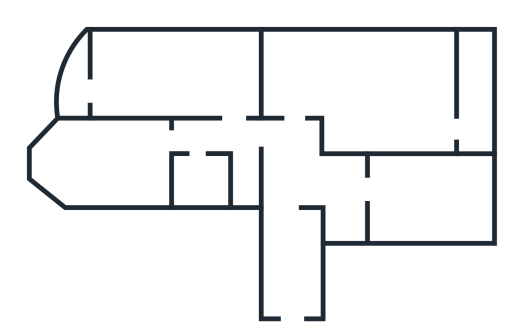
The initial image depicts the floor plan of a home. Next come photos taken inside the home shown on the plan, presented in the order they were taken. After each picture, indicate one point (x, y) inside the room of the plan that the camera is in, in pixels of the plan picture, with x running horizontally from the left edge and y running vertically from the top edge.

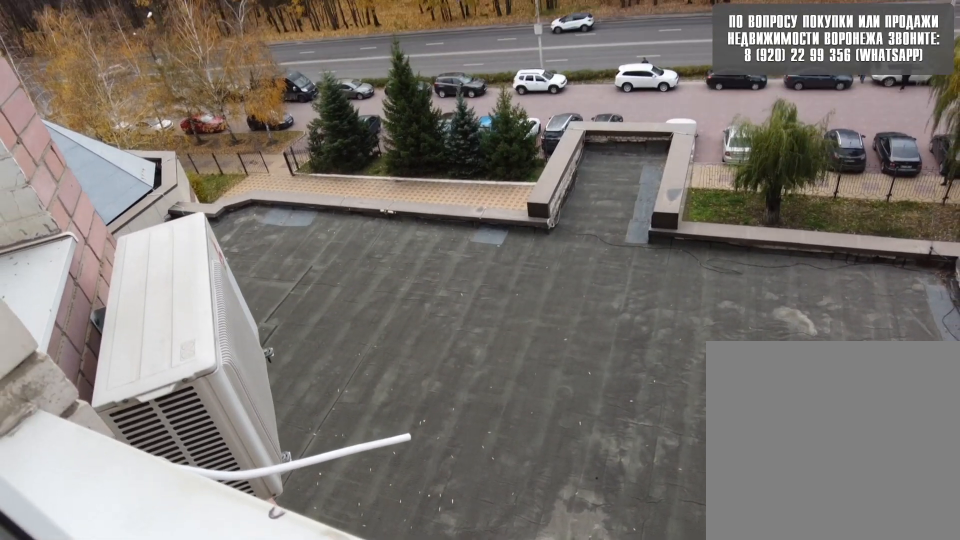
(79, 85)
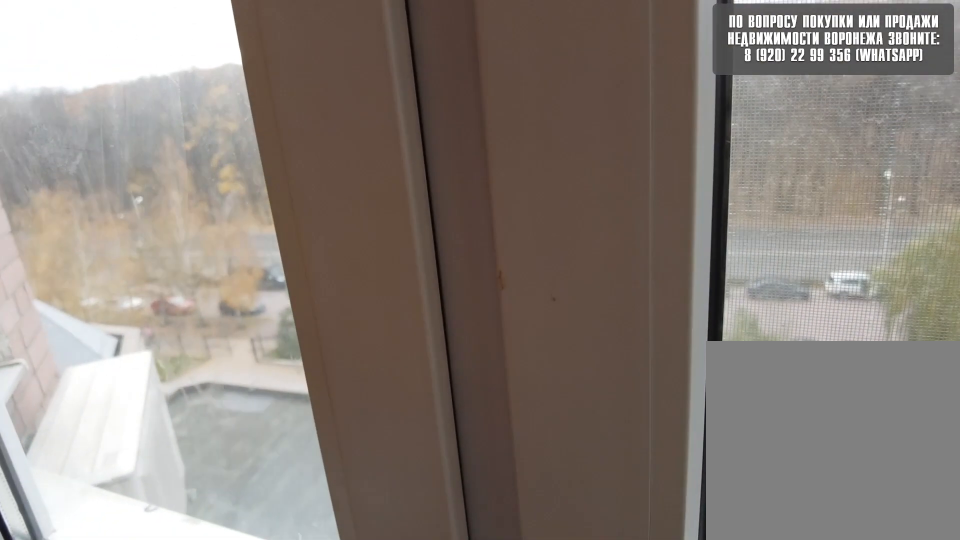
(79, 85)
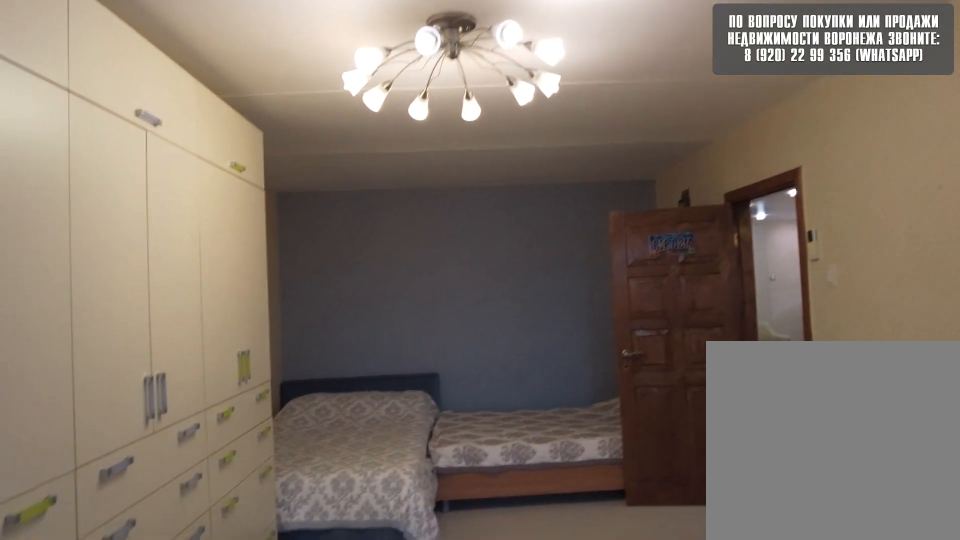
(118, 89)
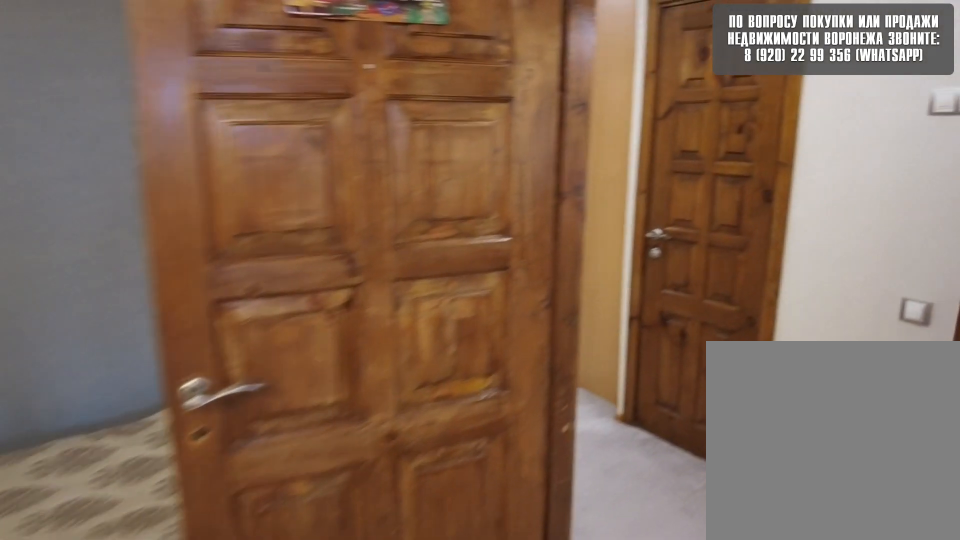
(194, 99)
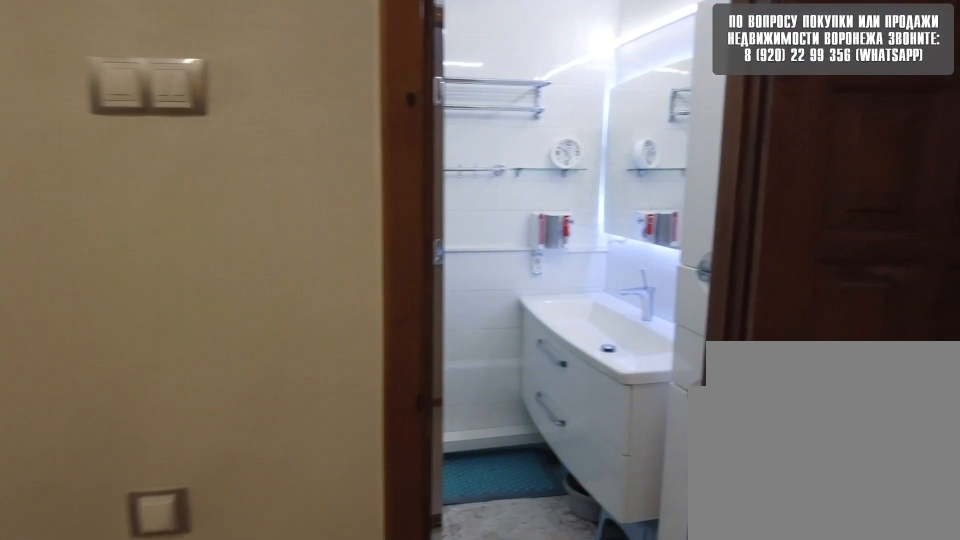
(244, 127)
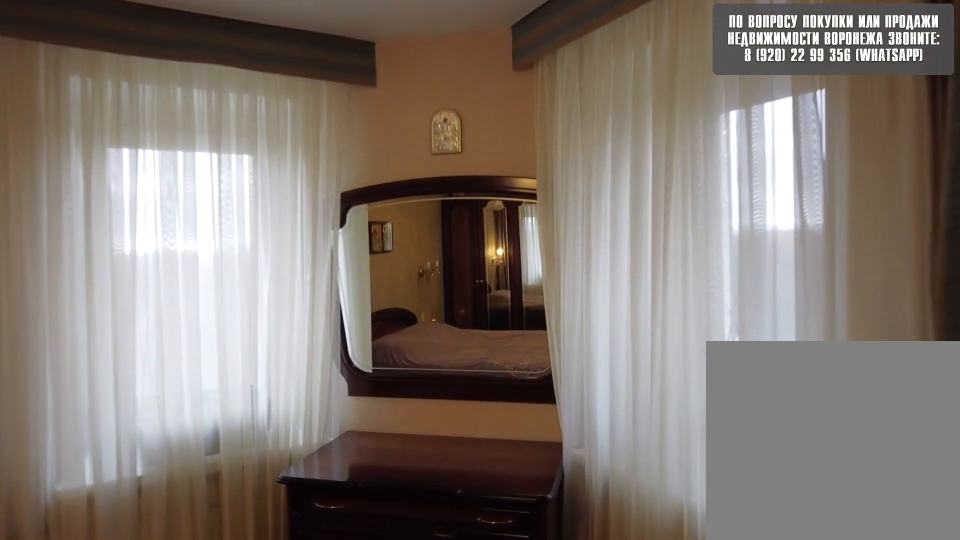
(118, 158)
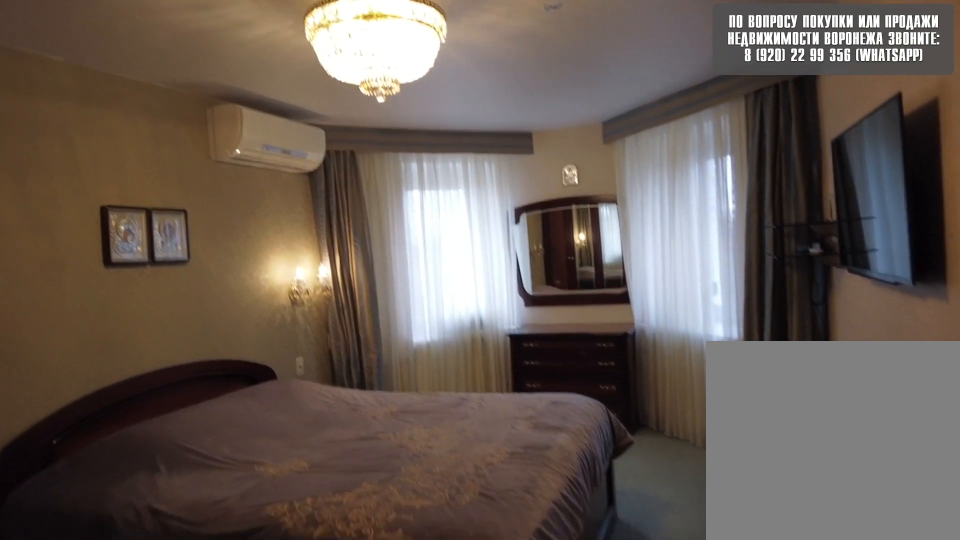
(118, 158)
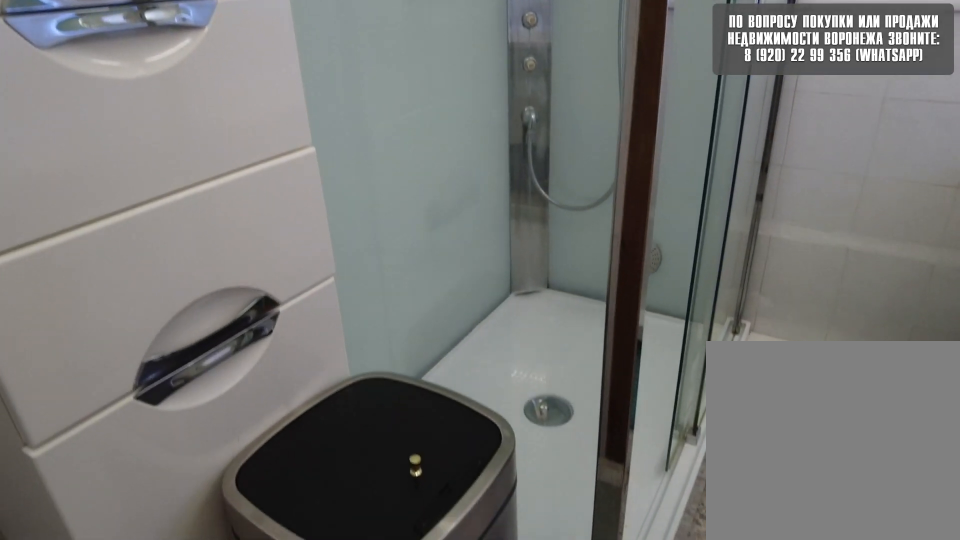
(196, 149)
